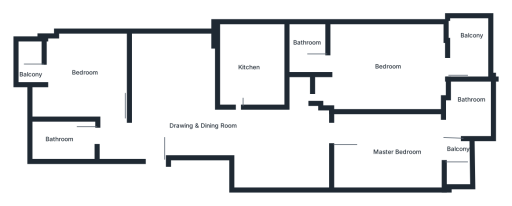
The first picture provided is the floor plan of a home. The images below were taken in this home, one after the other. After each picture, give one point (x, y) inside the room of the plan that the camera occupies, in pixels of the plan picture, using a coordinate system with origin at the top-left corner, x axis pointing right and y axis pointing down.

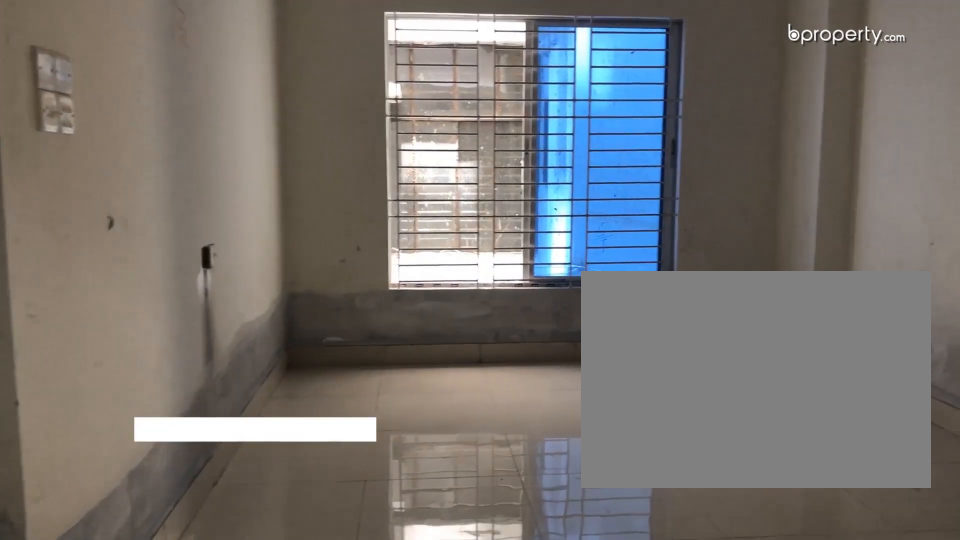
(189, 129)
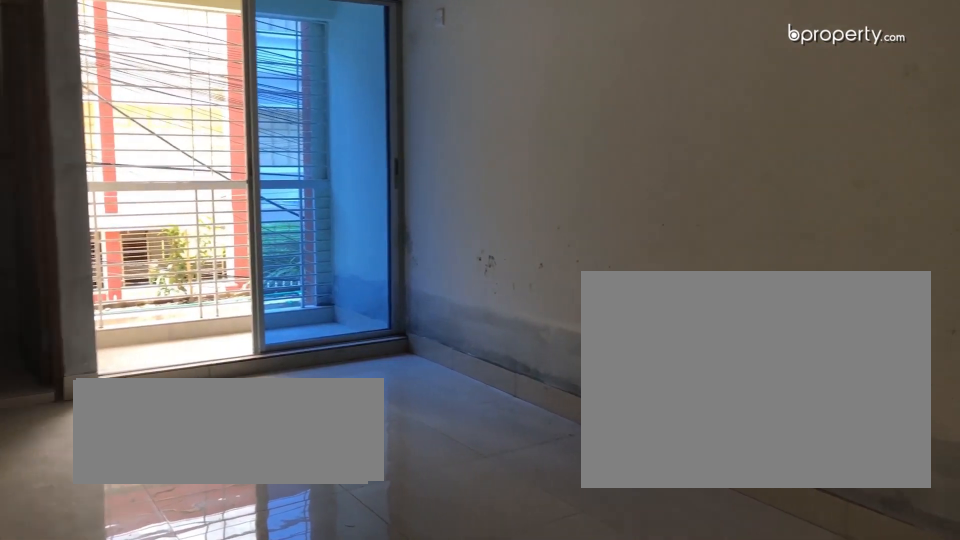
(404, 148)
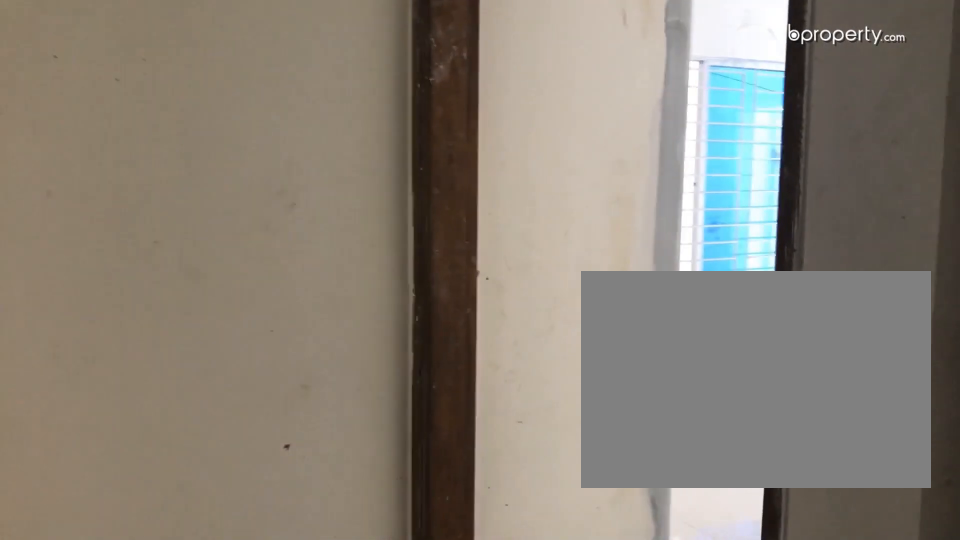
(323, 87)
